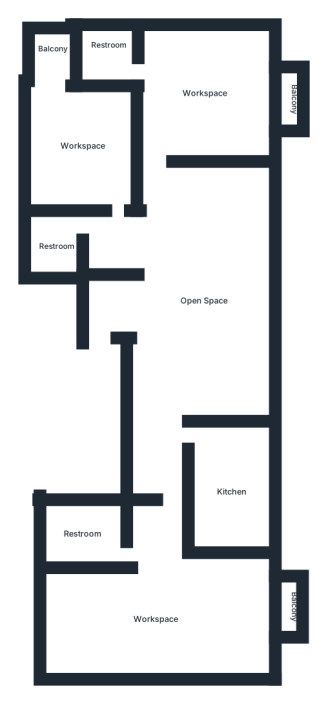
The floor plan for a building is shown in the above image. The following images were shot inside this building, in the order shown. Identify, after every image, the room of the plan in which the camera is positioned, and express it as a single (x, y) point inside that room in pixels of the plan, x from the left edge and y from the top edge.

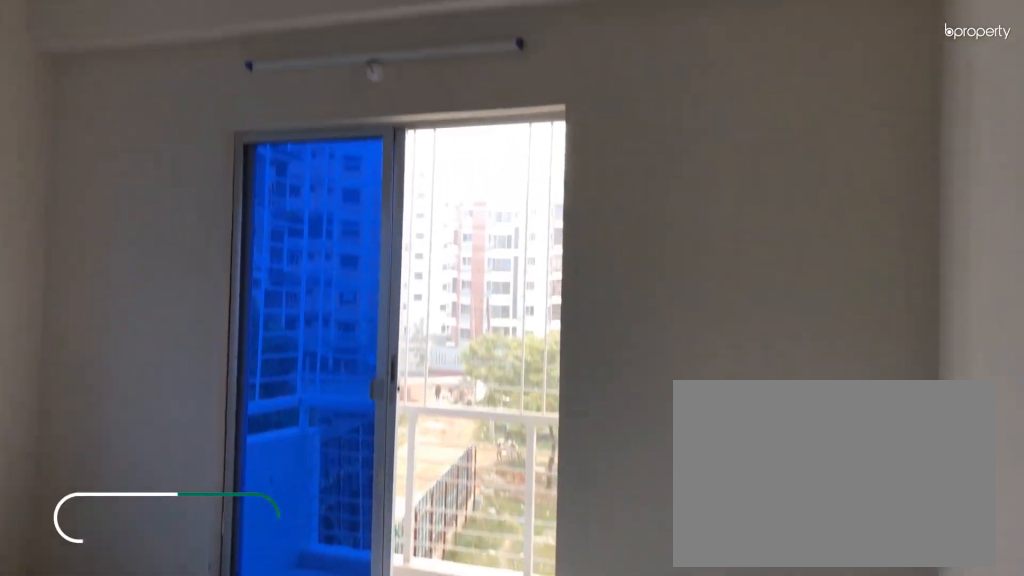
(201, 91)
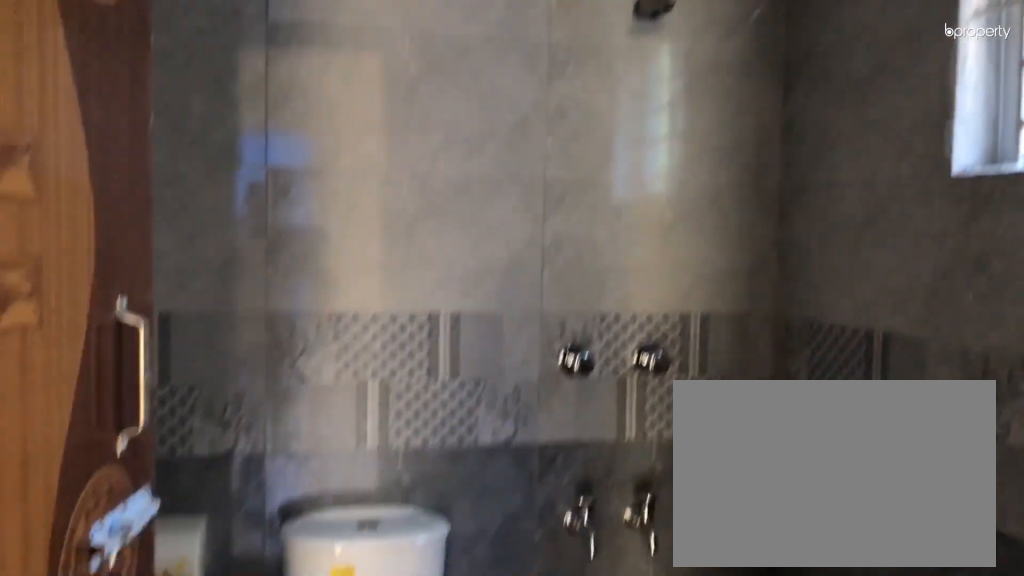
(108, 57)
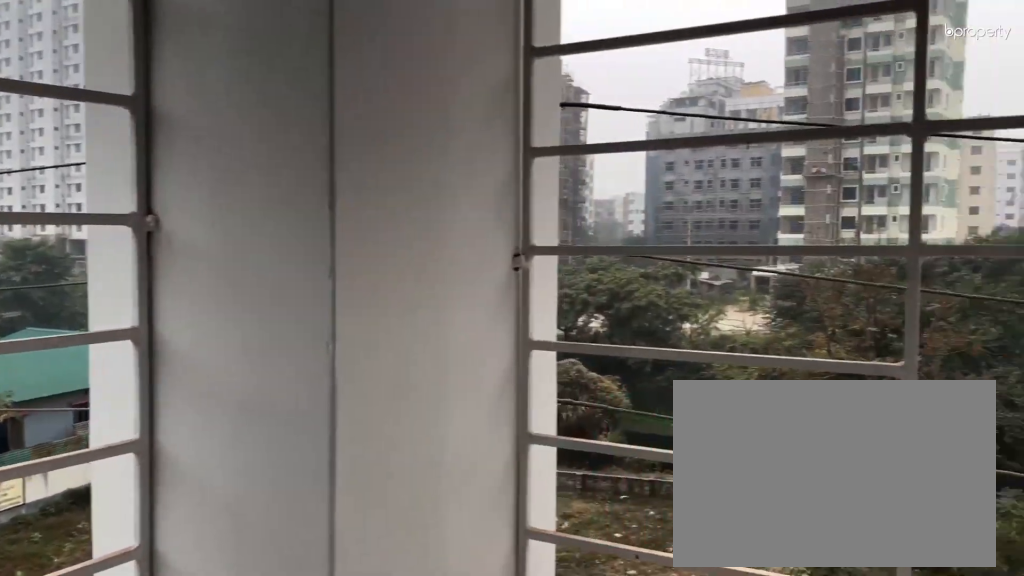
(53, 55)
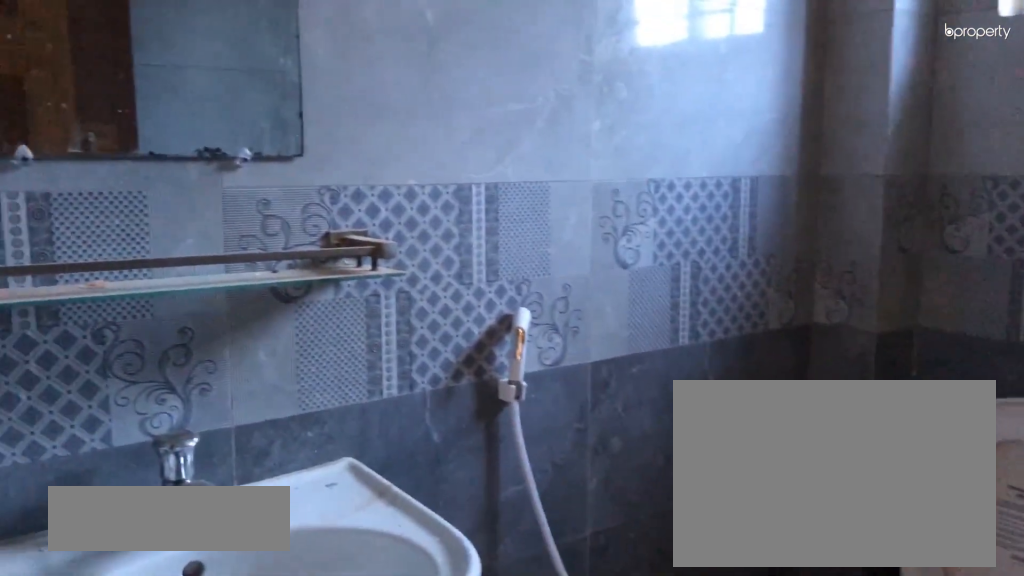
(56, 246)
